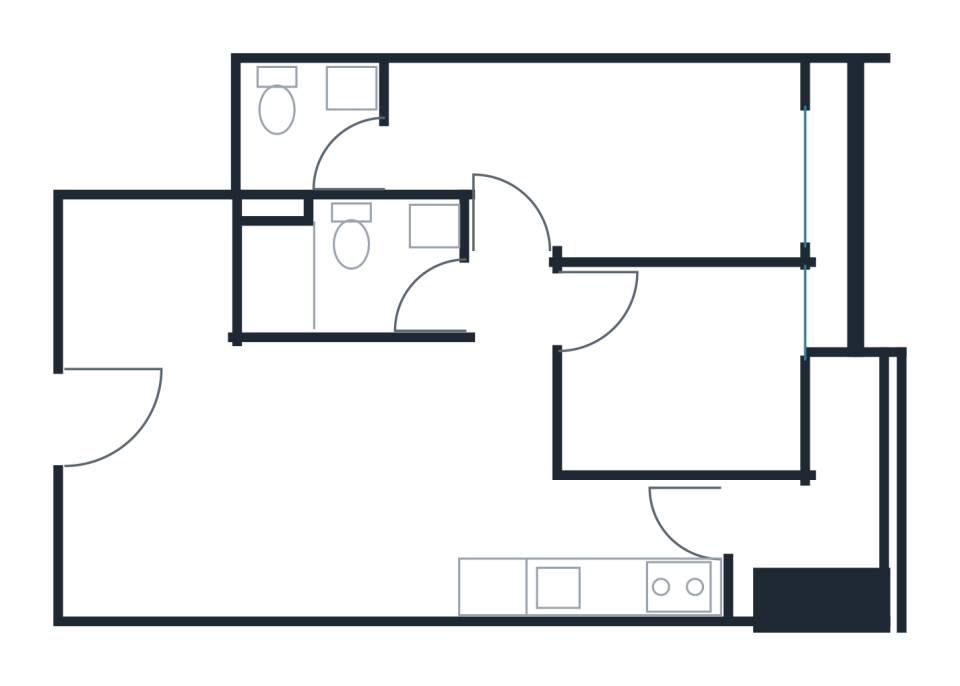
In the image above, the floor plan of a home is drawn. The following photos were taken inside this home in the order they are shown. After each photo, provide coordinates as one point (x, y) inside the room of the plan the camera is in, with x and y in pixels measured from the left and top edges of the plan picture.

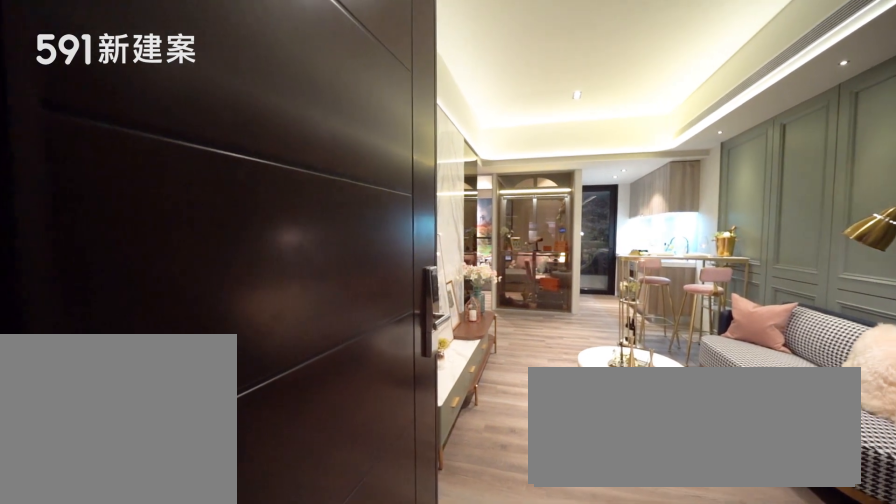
(112, 424)
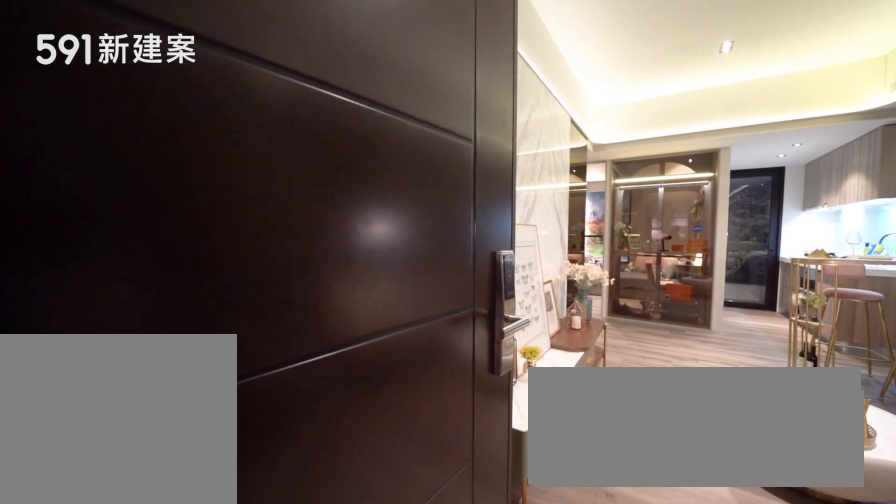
(112, 424)
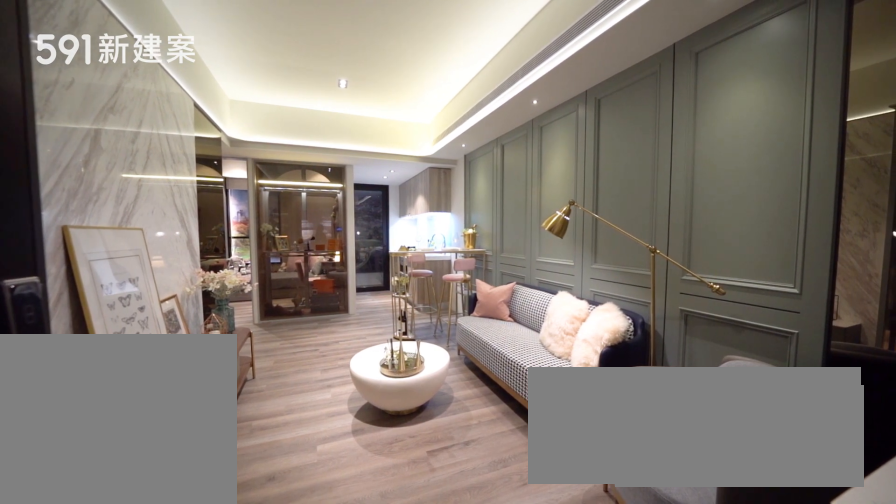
(261, 477)
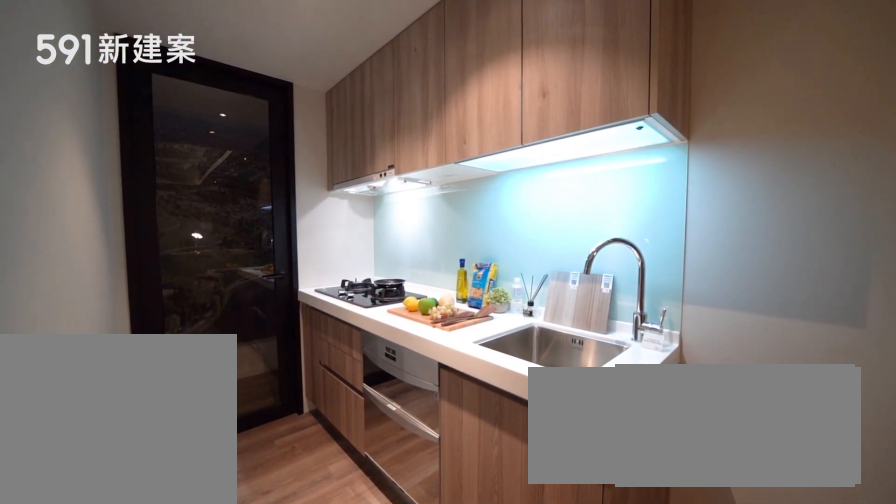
(588, 549)
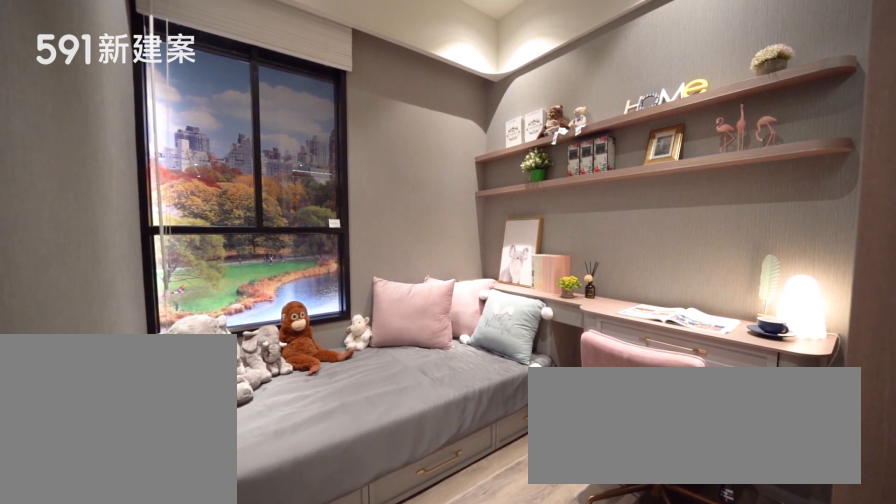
(682, 372)
